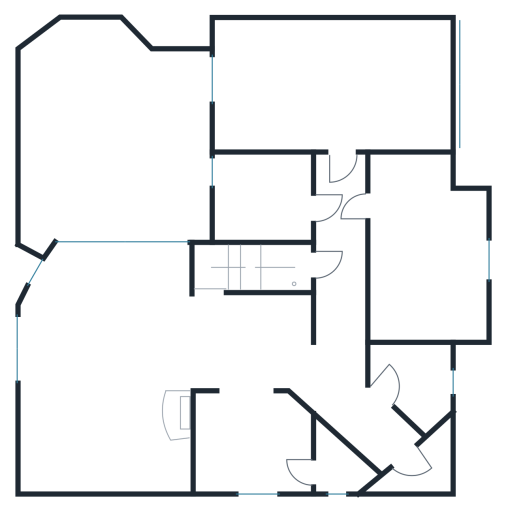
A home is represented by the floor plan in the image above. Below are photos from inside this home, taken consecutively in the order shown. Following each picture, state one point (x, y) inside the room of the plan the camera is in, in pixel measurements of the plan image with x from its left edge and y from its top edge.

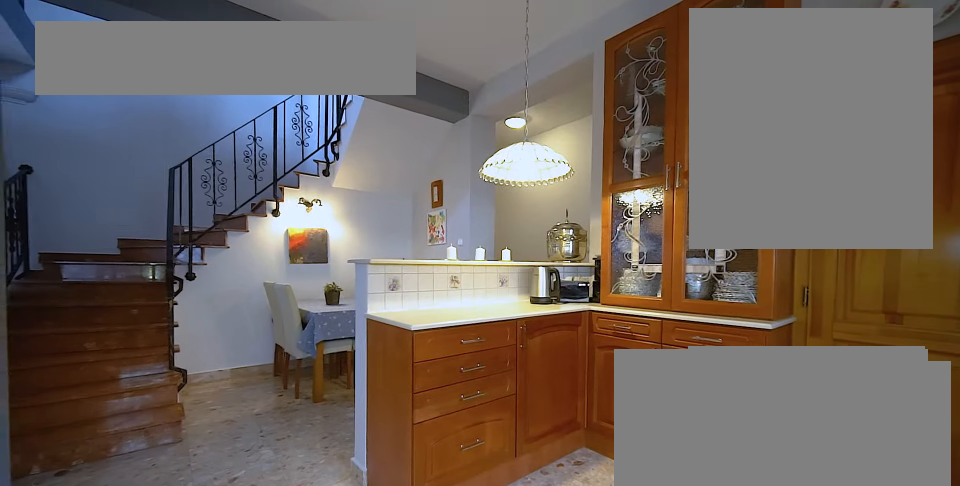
(250, 443)
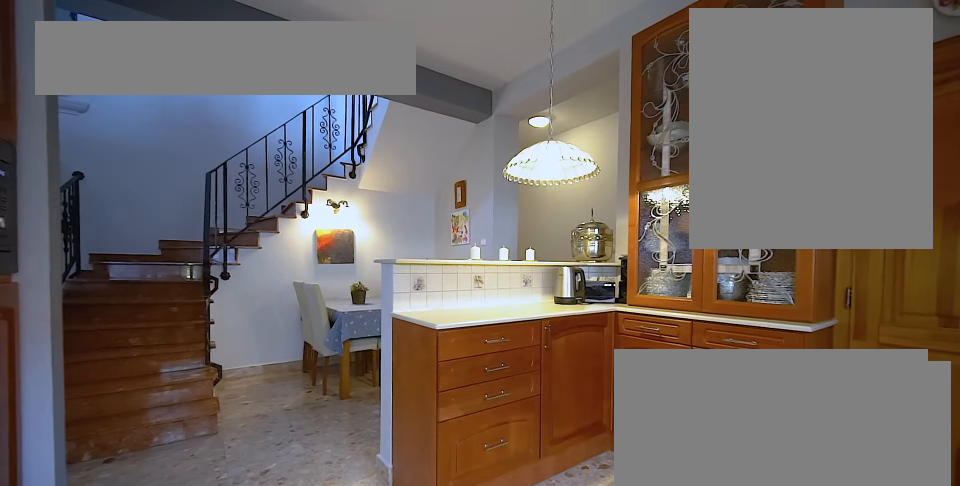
(250, 443)
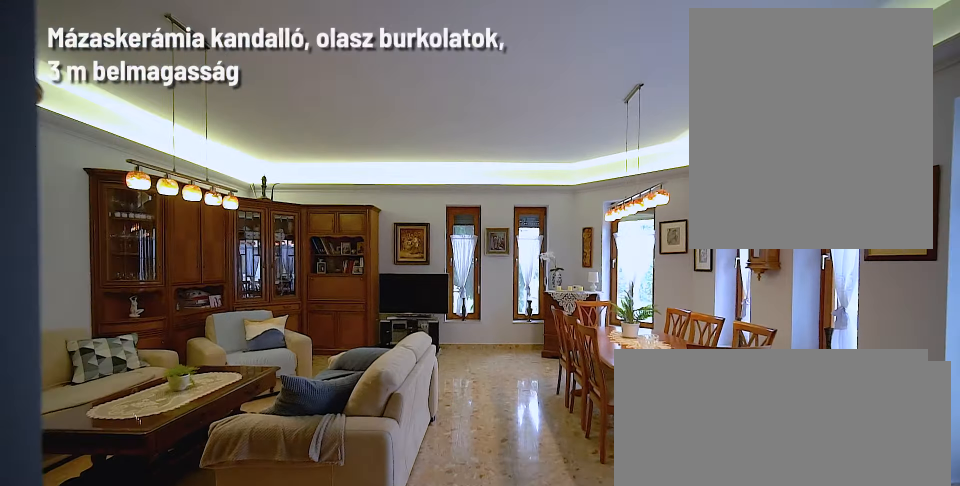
(106, 375)
